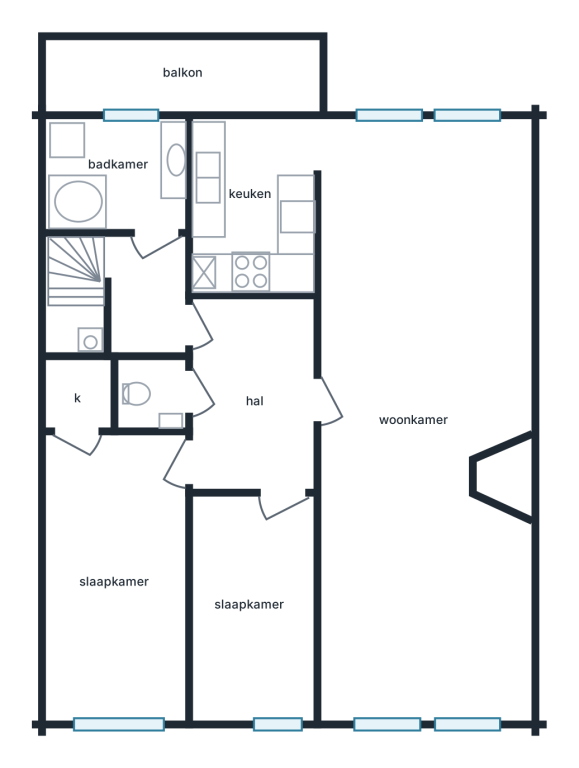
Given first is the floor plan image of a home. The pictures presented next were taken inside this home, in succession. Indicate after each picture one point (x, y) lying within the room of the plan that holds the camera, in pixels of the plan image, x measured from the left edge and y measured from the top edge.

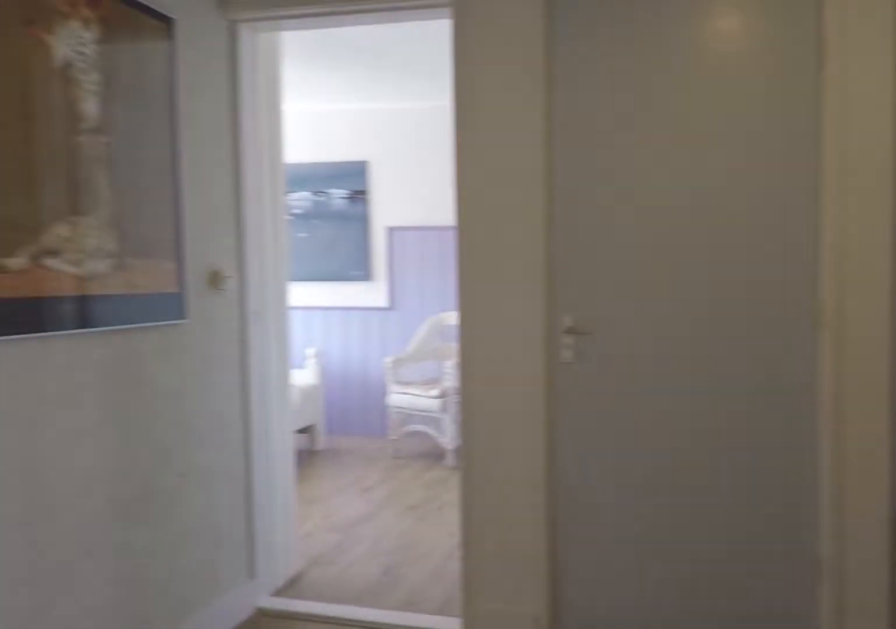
(253, 395)
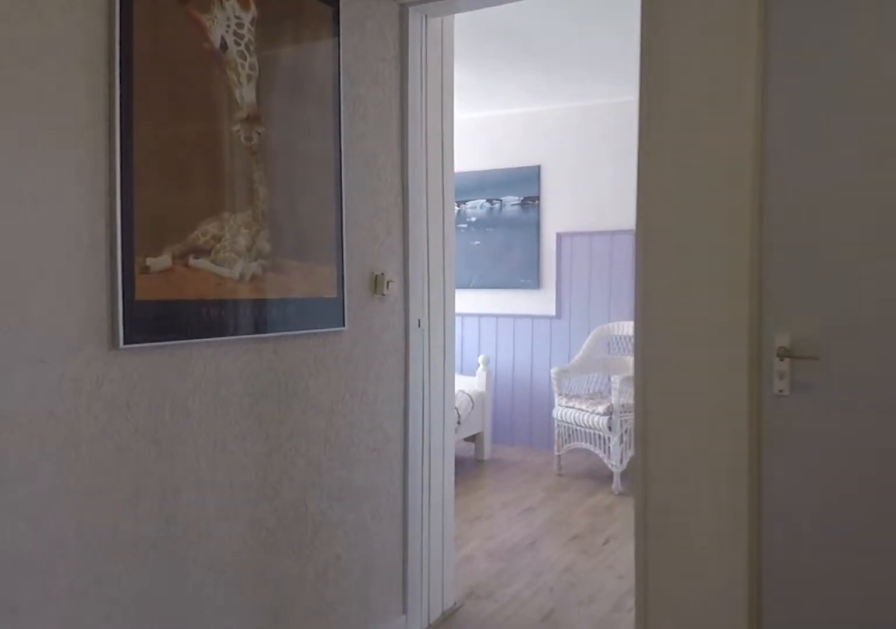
(253, 395)
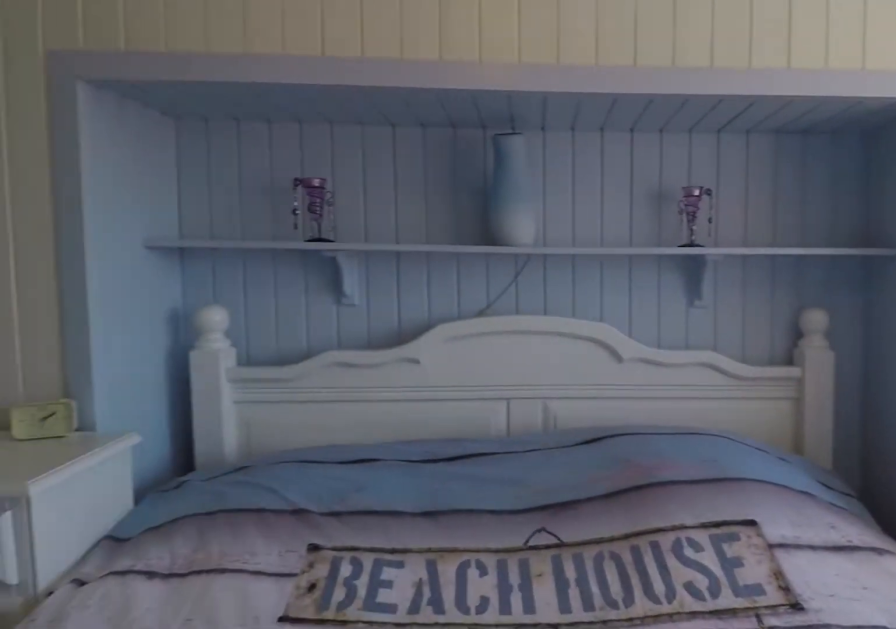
(117, 575)
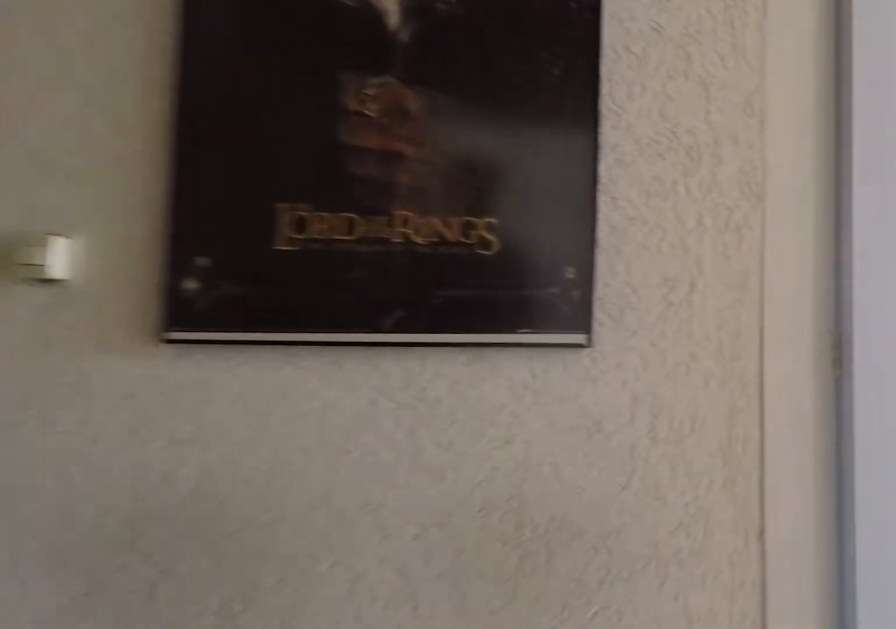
(253, 395)
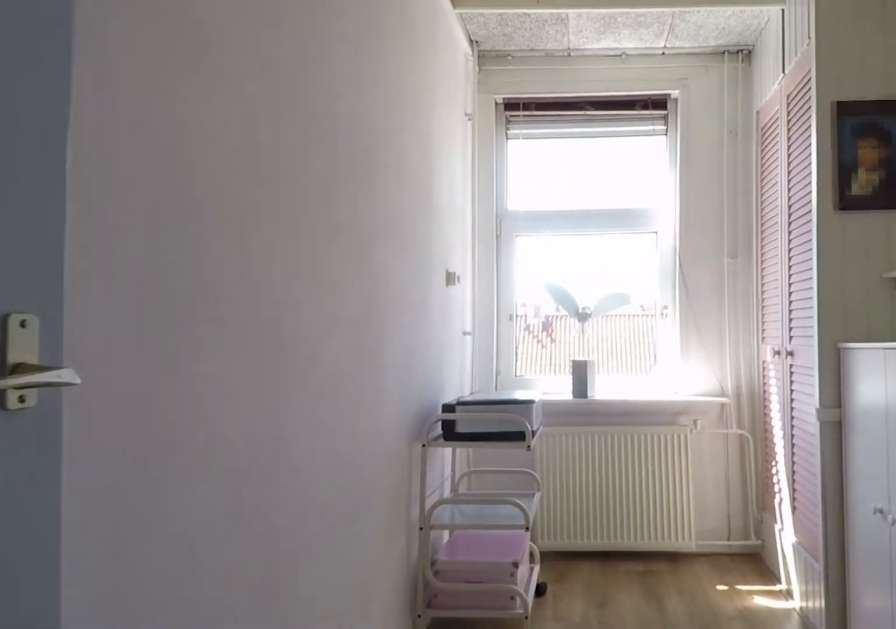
(253, 607)
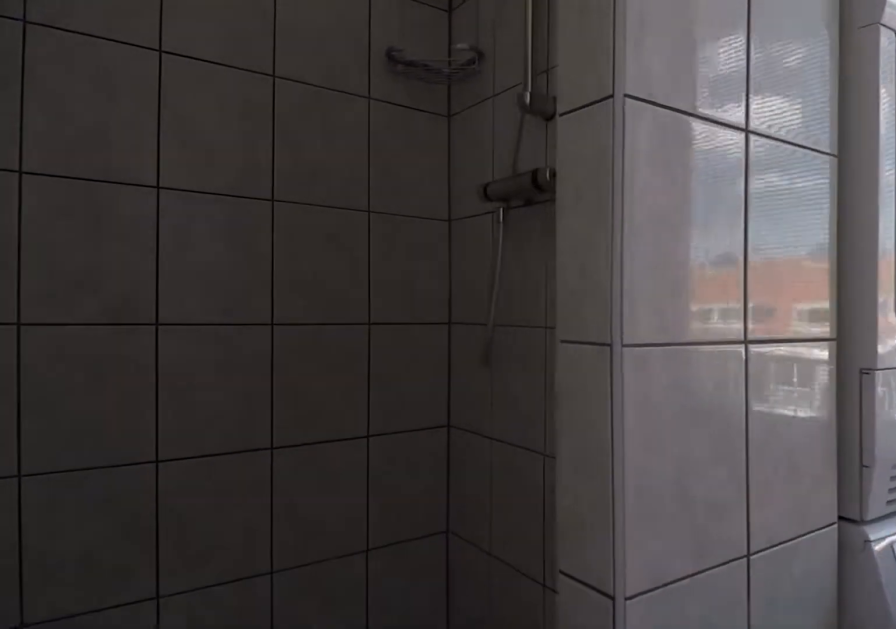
(117, 175)
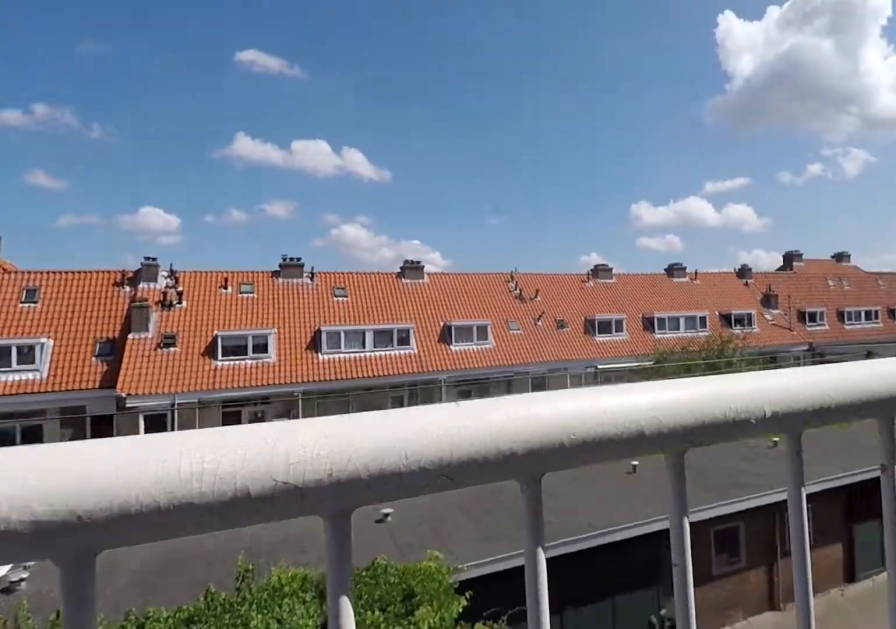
(186, 72)
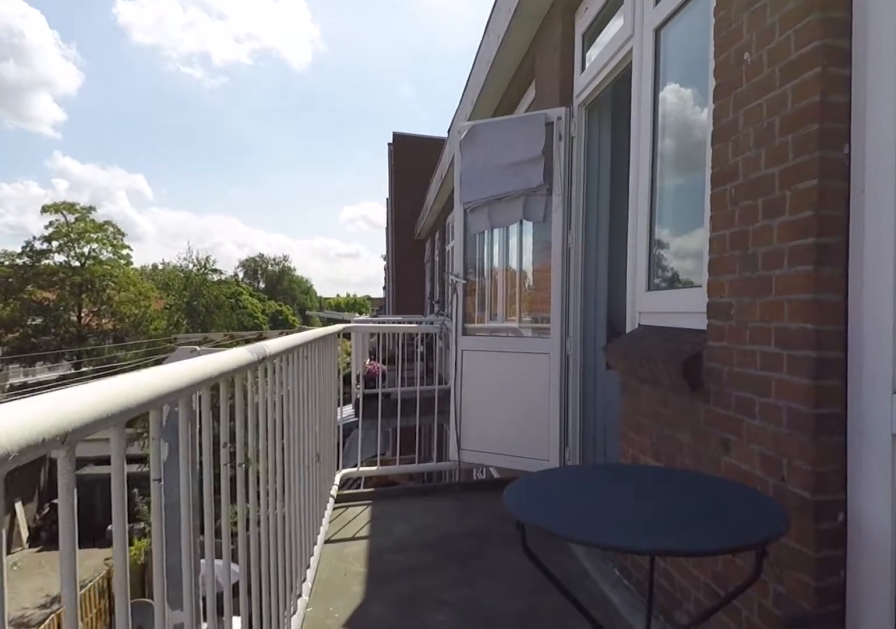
(186, 72)
